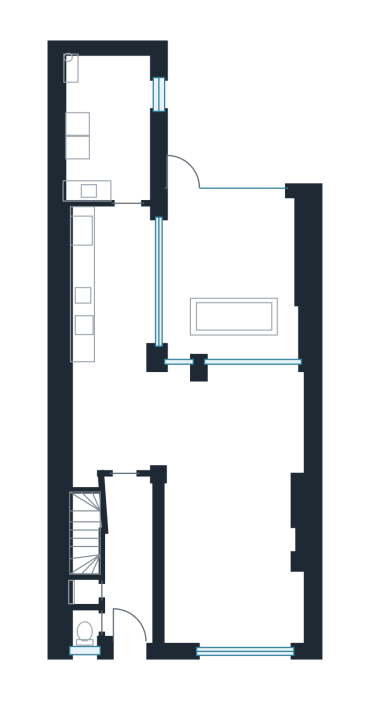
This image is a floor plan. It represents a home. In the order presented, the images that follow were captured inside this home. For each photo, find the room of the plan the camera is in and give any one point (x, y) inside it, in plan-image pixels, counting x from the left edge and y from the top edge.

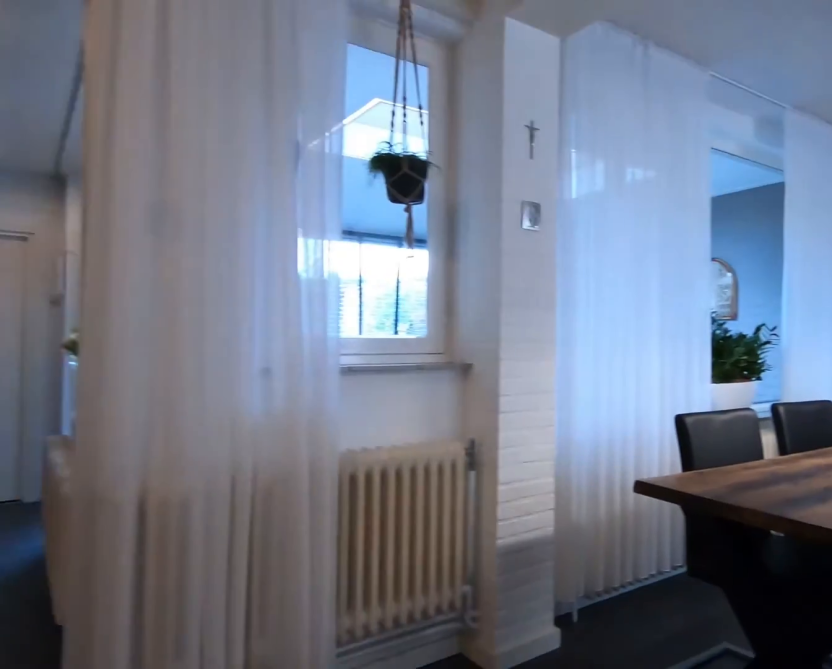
(187, 419)
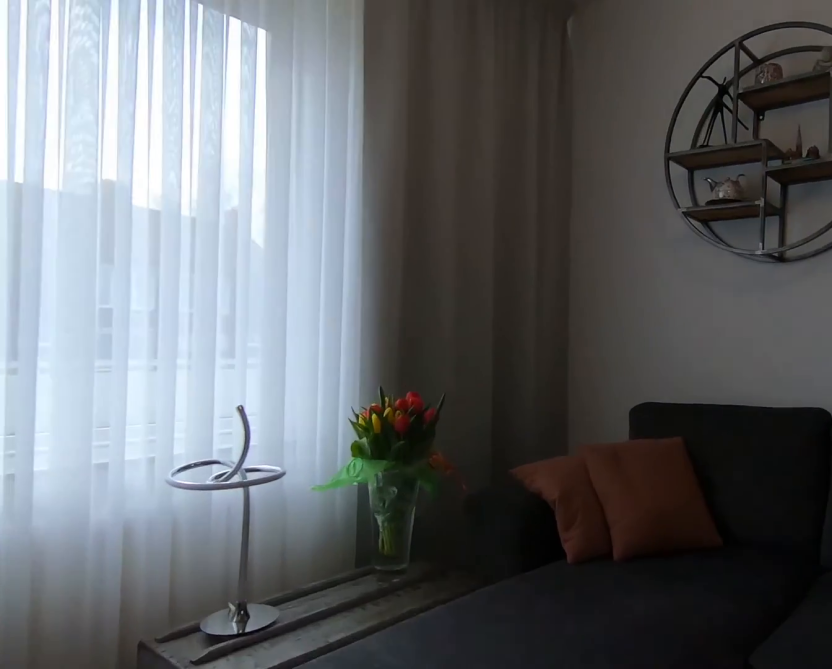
(230, 562)
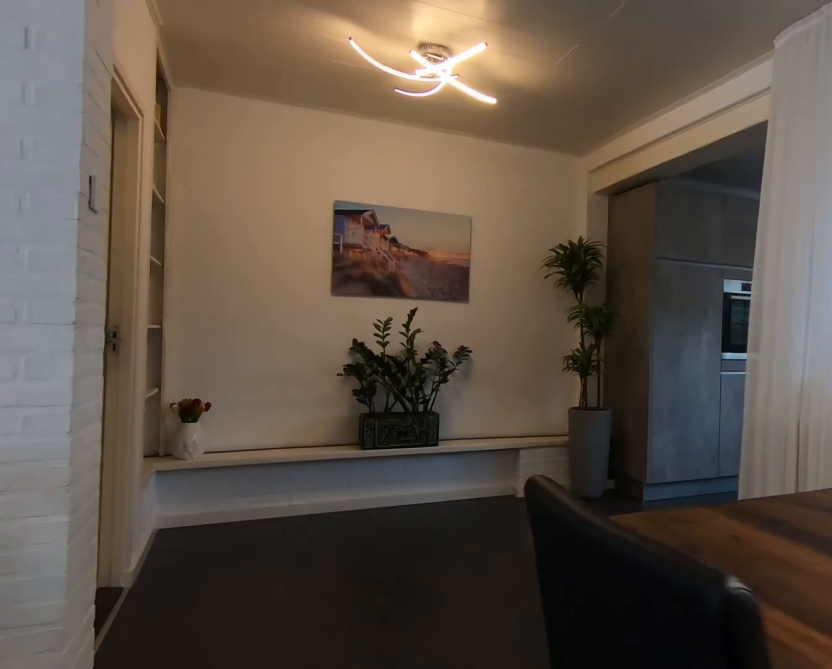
(187, 419)
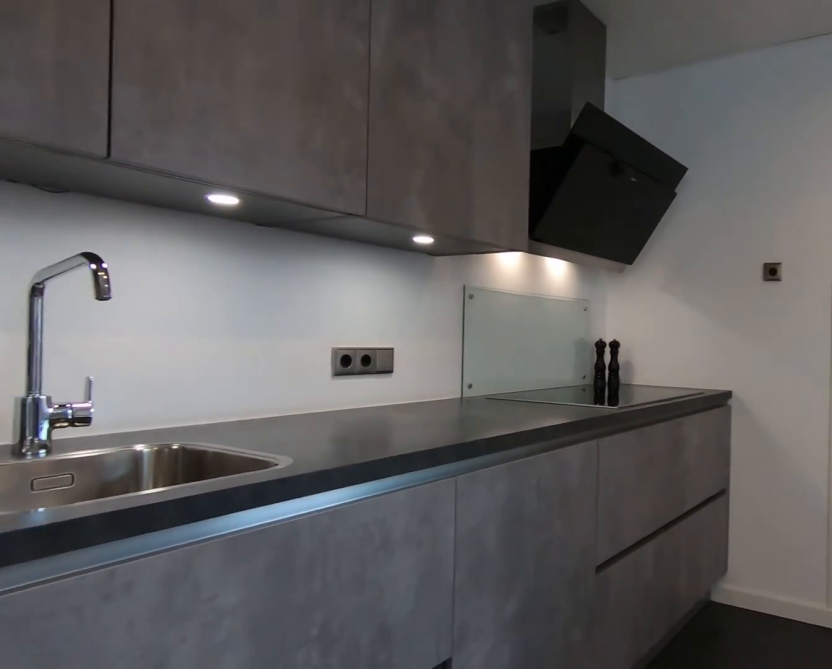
(121, 285)
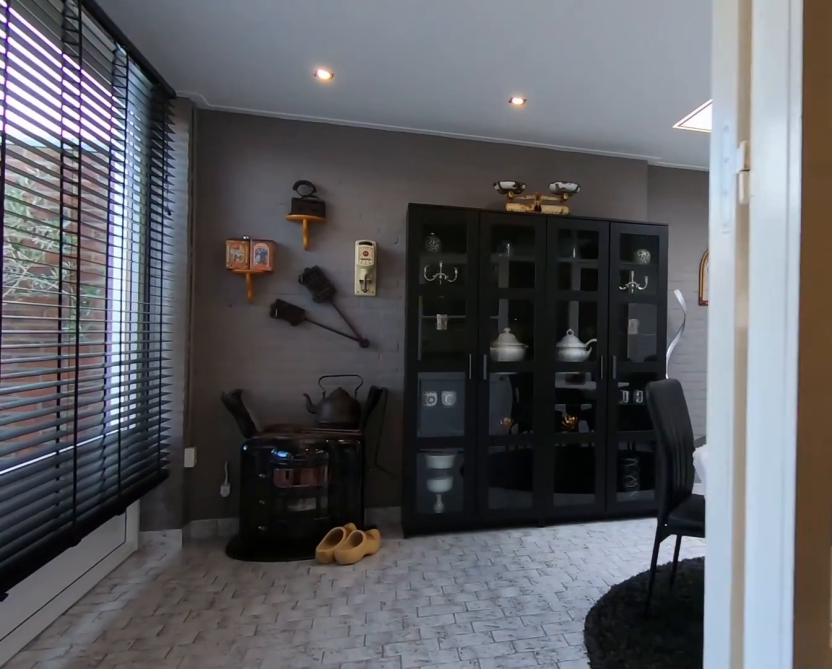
(121, 285)
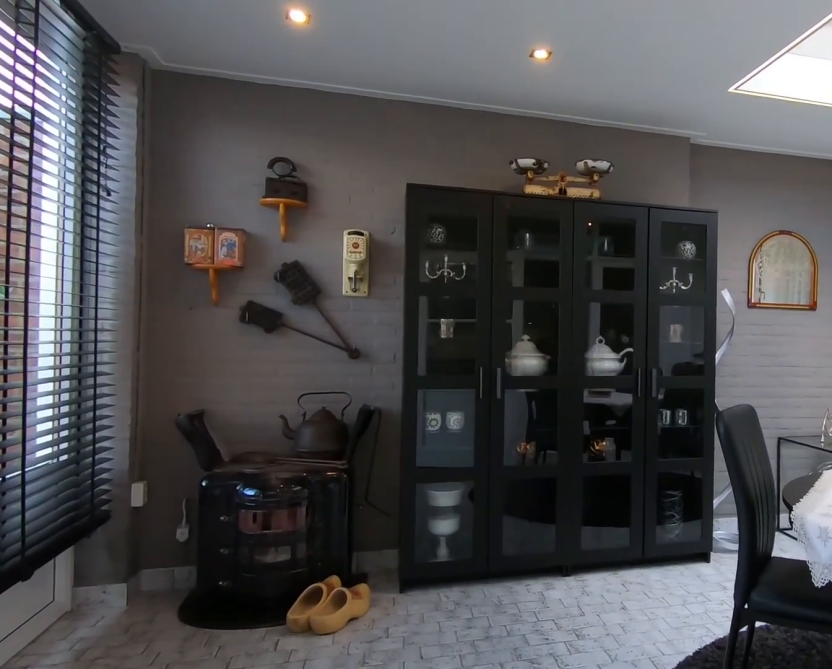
(231, 274)
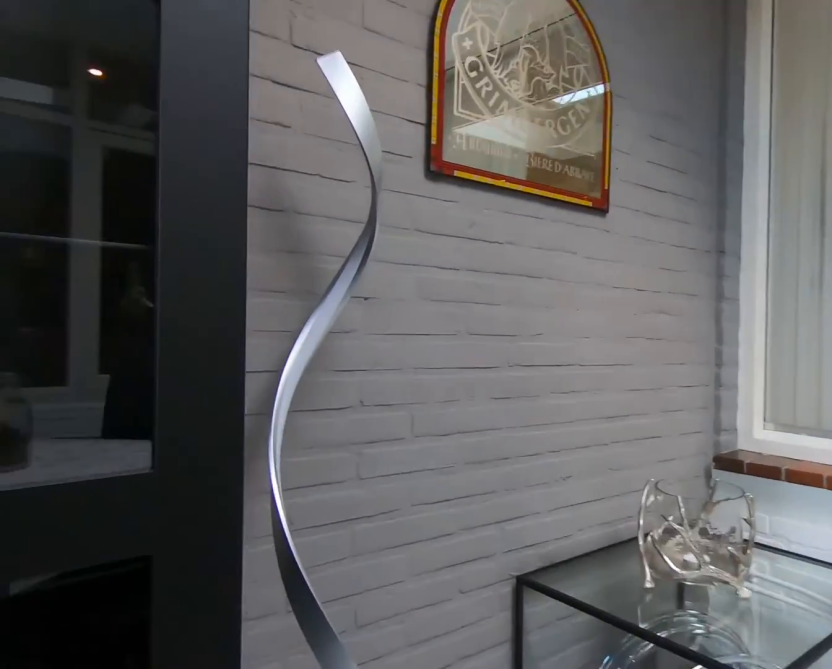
(231, 274)
